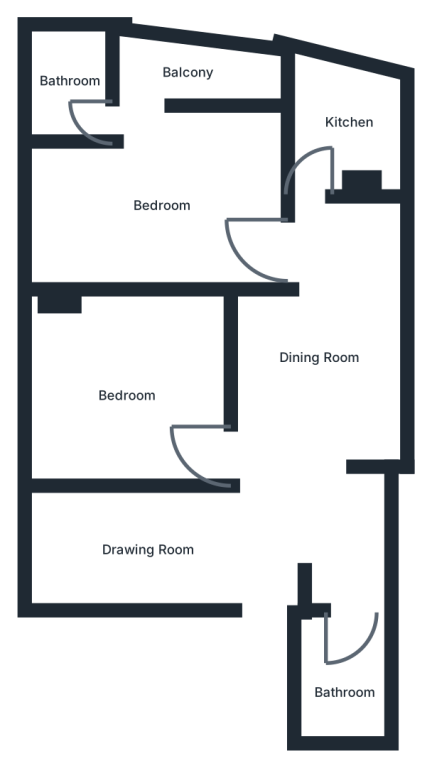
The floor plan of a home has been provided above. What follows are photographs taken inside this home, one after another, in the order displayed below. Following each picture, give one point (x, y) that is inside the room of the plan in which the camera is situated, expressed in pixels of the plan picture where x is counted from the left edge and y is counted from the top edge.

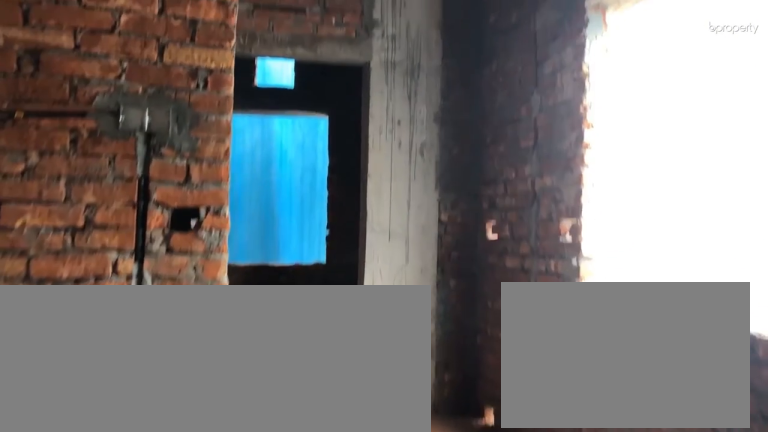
(320, 368)
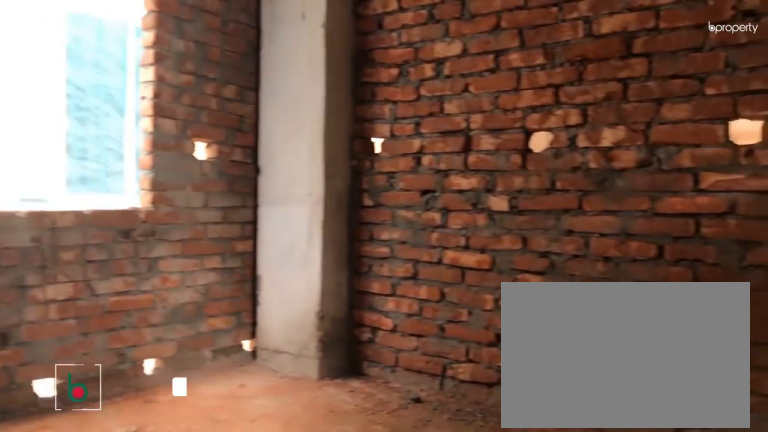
(132, 389)
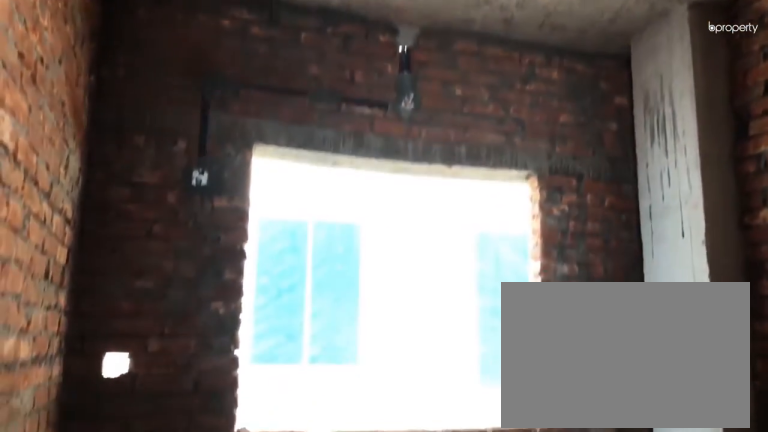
(131, 387)
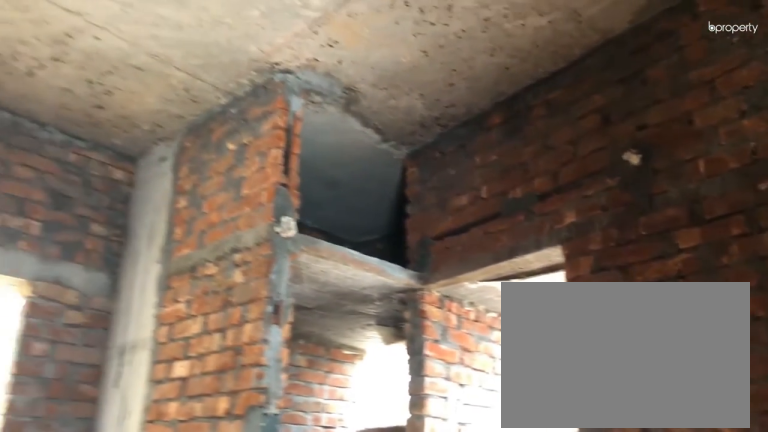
(162, 198)
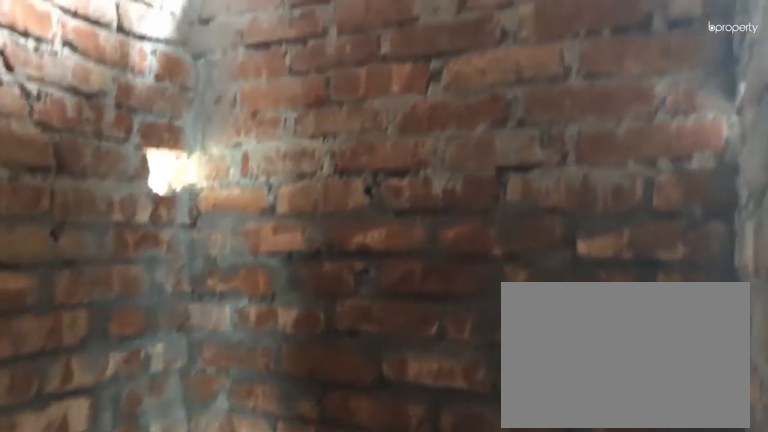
(67, 83)
